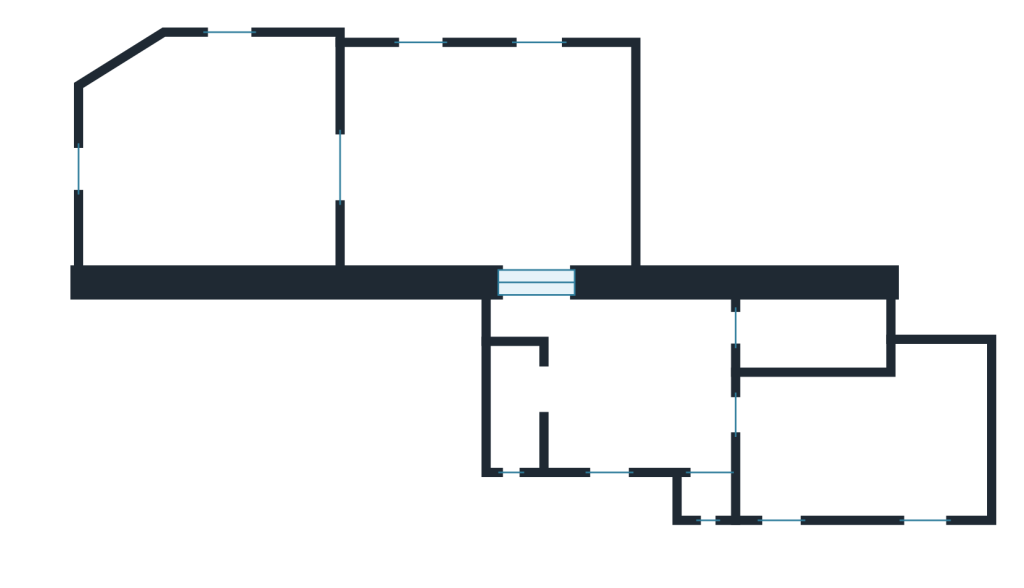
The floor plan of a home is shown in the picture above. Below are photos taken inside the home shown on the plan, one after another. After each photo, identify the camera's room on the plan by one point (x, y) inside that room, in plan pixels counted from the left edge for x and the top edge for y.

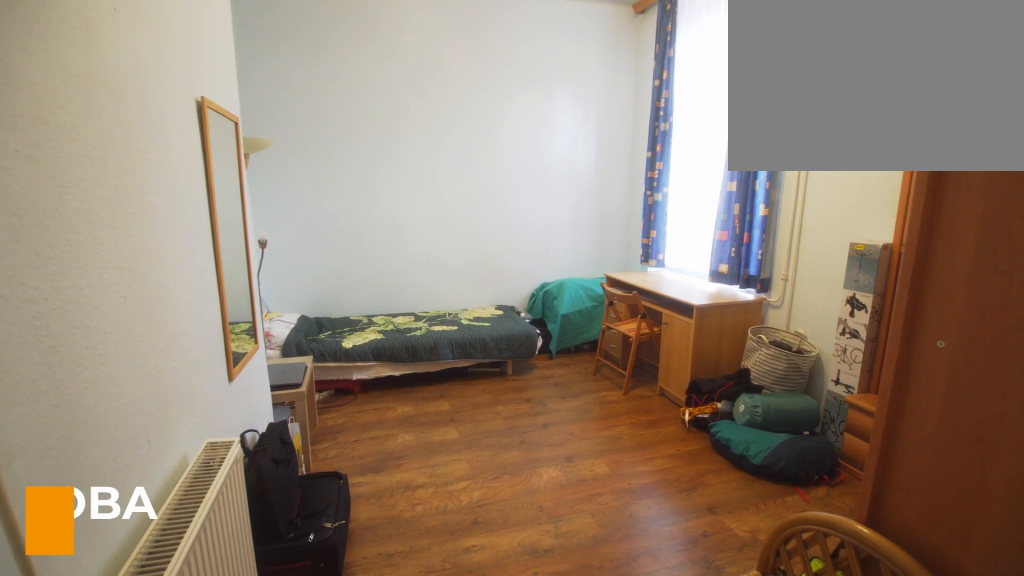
(878, 453)
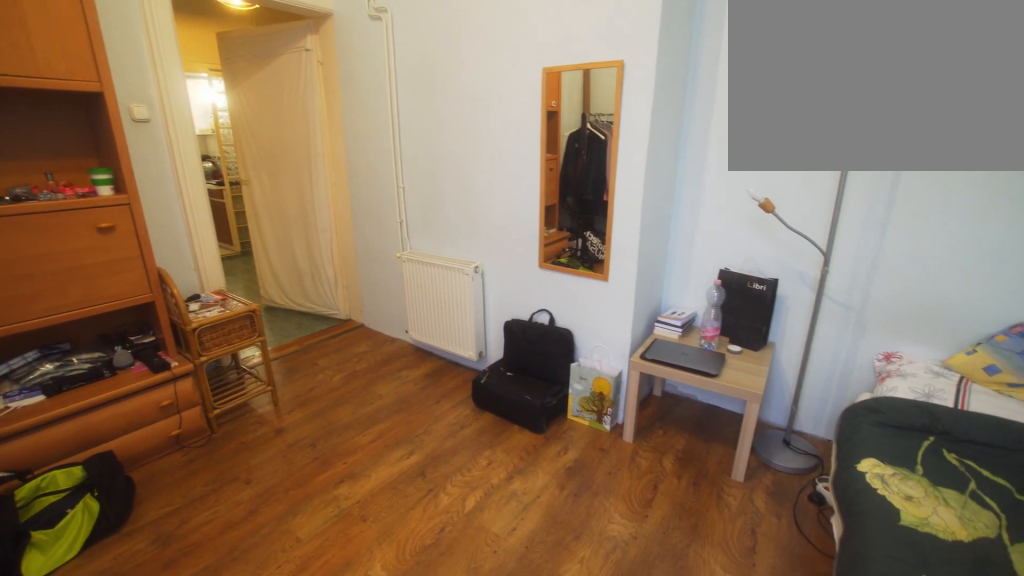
(878, 453)
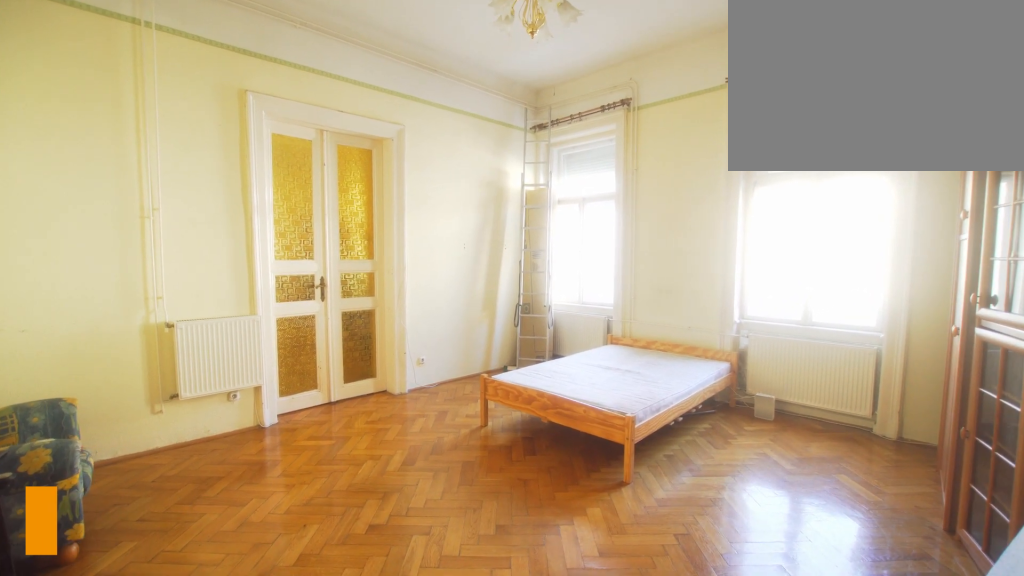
(493, 167)
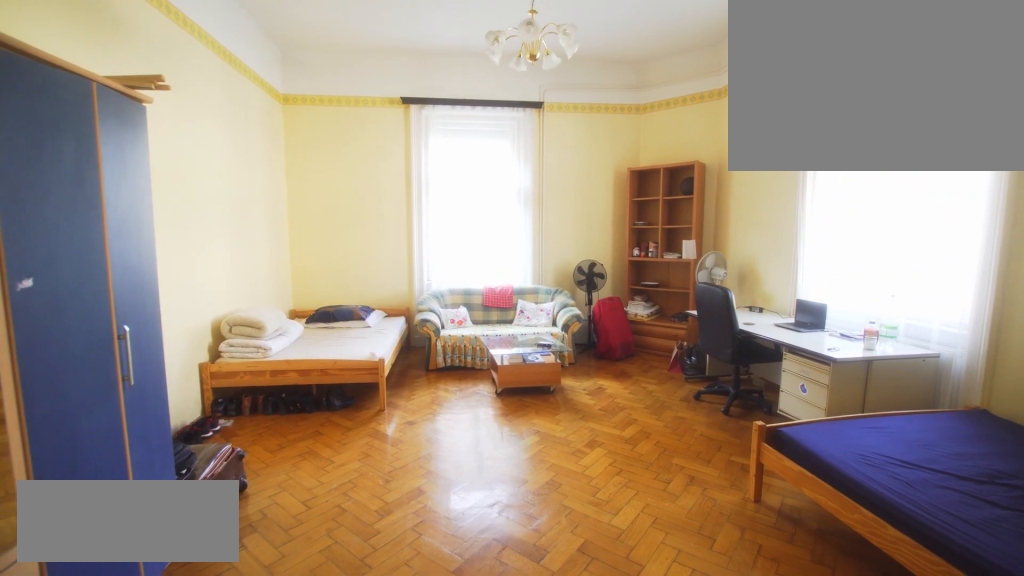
(212, 167)
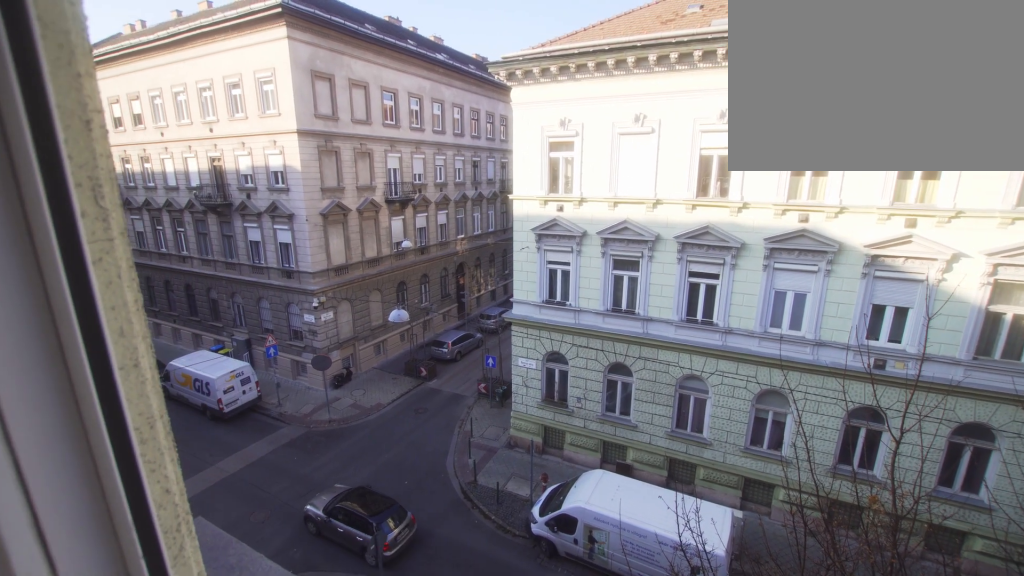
(212, 167)
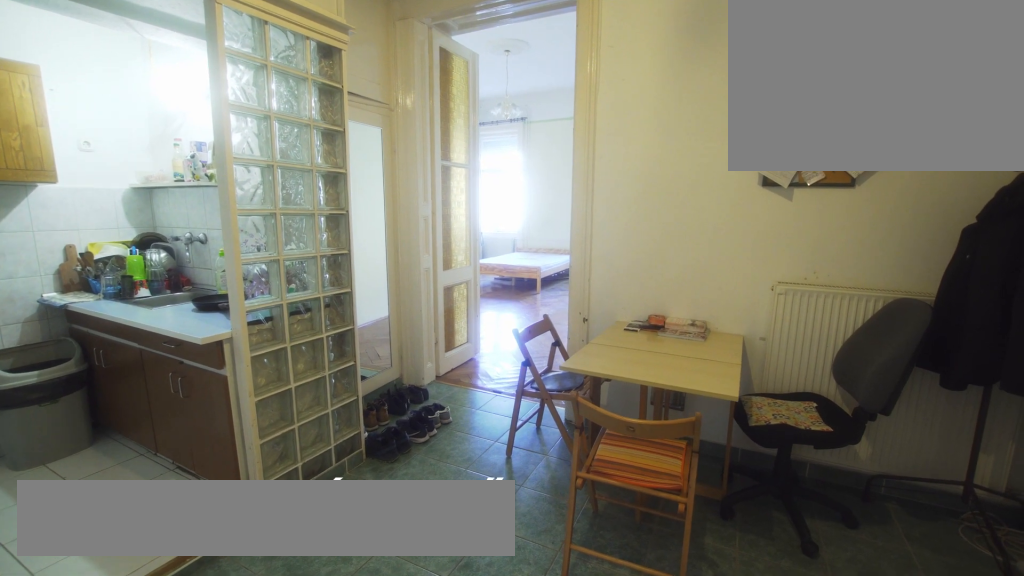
(614, 390)
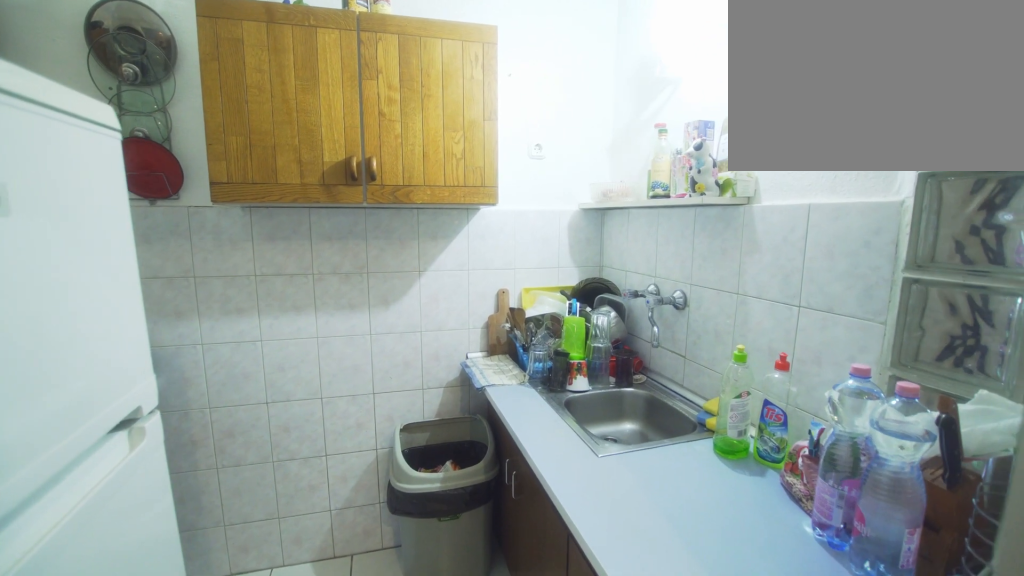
(518, 396)
